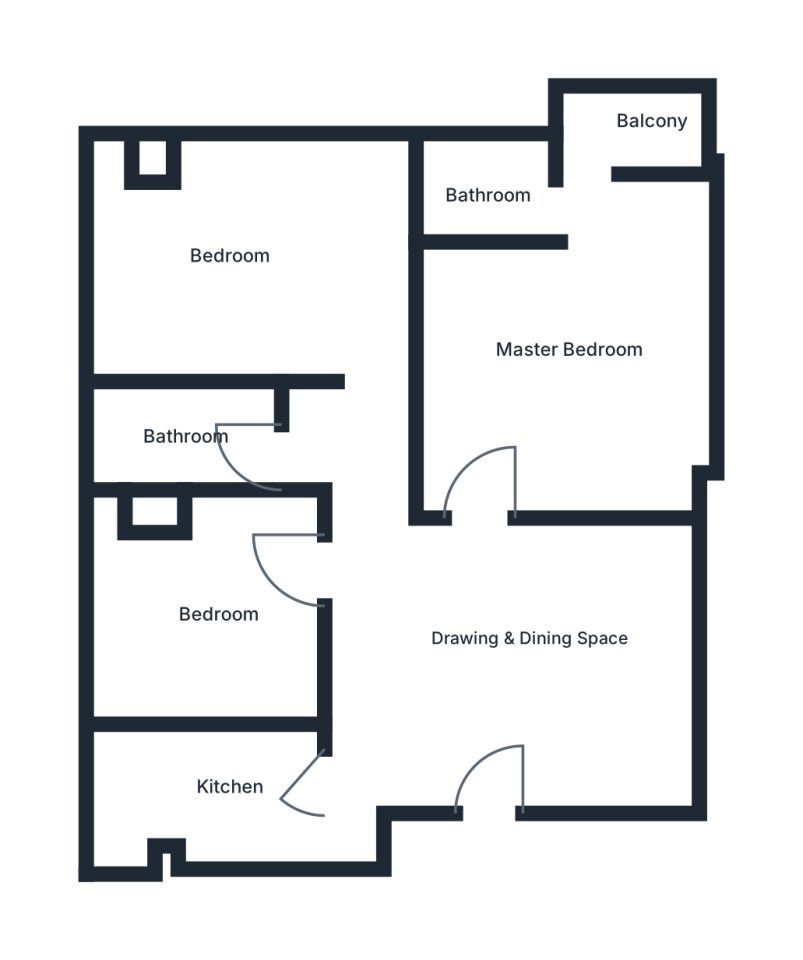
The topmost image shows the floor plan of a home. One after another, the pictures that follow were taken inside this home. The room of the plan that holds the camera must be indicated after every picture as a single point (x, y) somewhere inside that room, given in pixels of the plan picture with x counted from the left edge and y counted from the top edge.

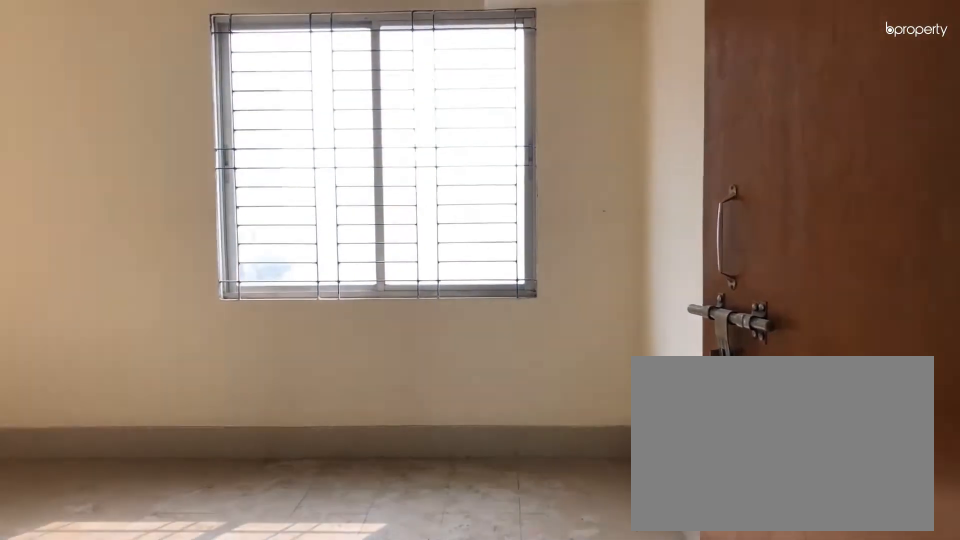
(361, 356)
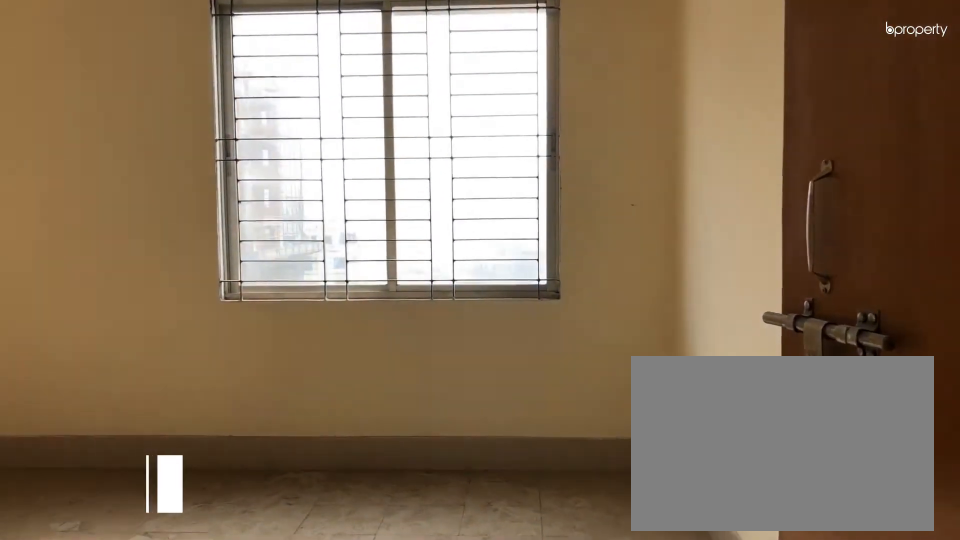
(361, 356)
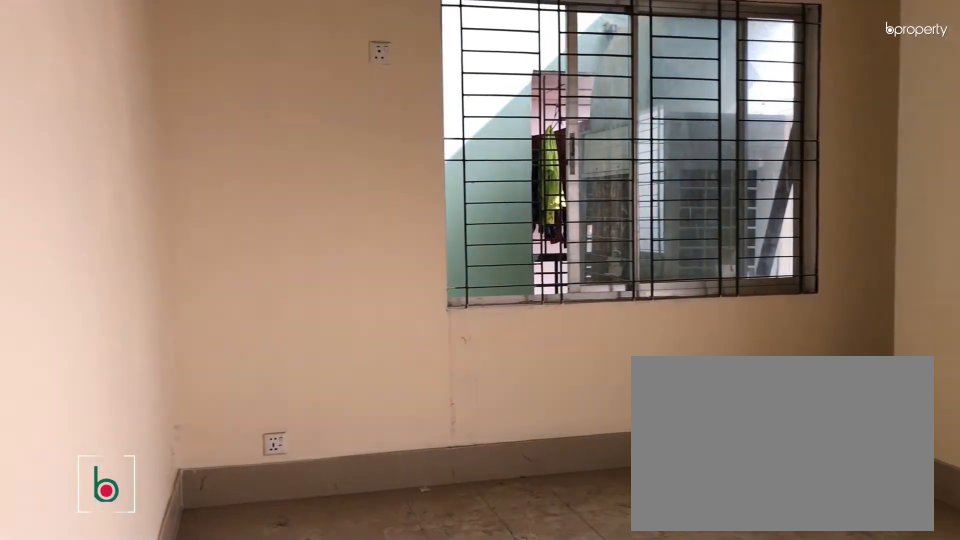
(220, 254)
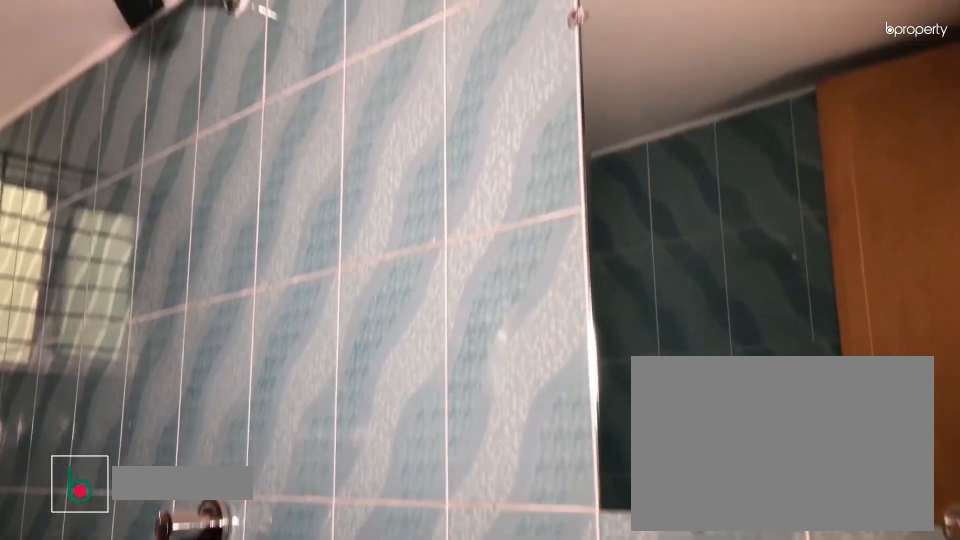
(199, 443)
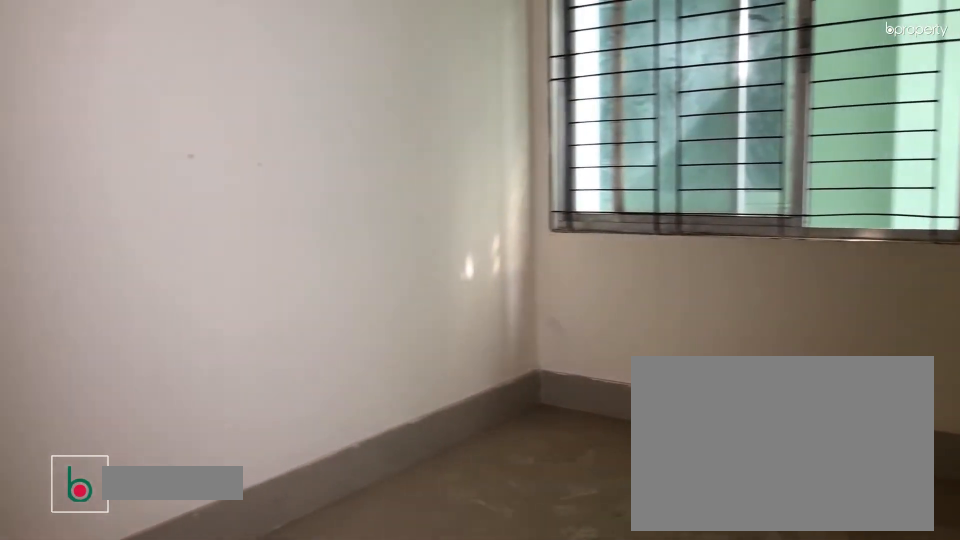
(206, 633)
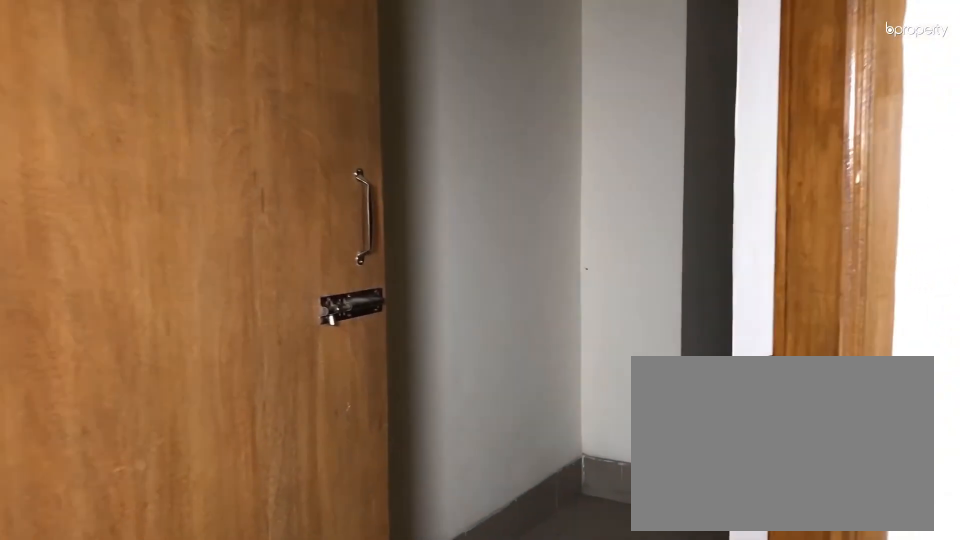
(224, 802)
